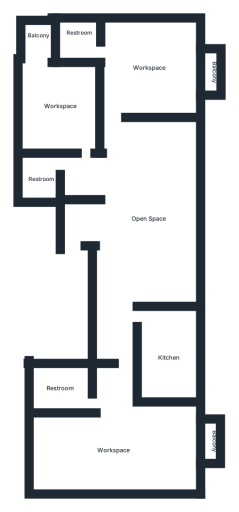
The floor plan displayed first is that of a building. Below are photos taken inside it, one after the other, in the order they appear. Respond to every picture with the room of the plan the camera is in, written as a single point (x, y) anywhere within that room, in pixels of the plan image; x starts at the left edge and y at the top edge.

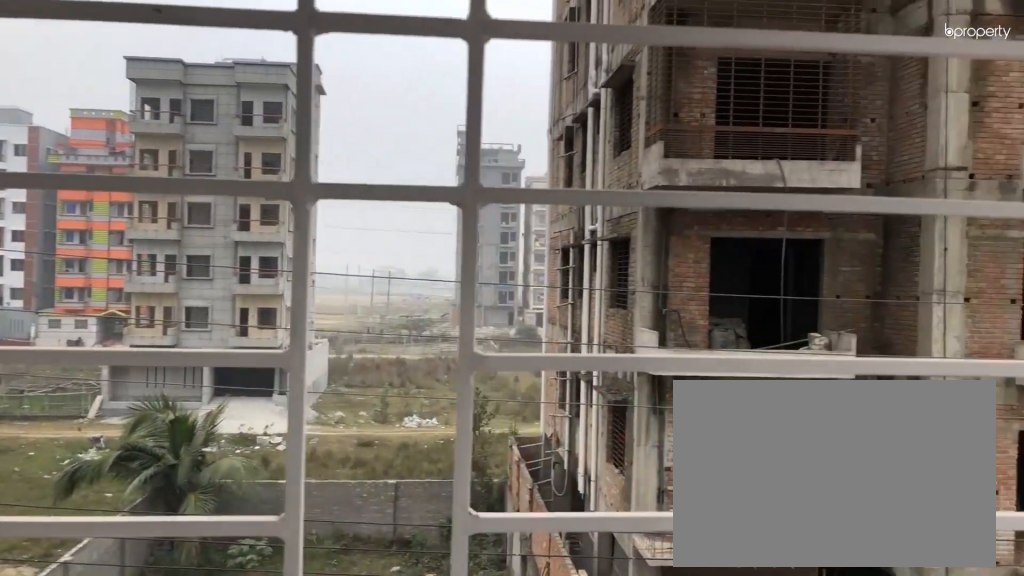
(206, 447)
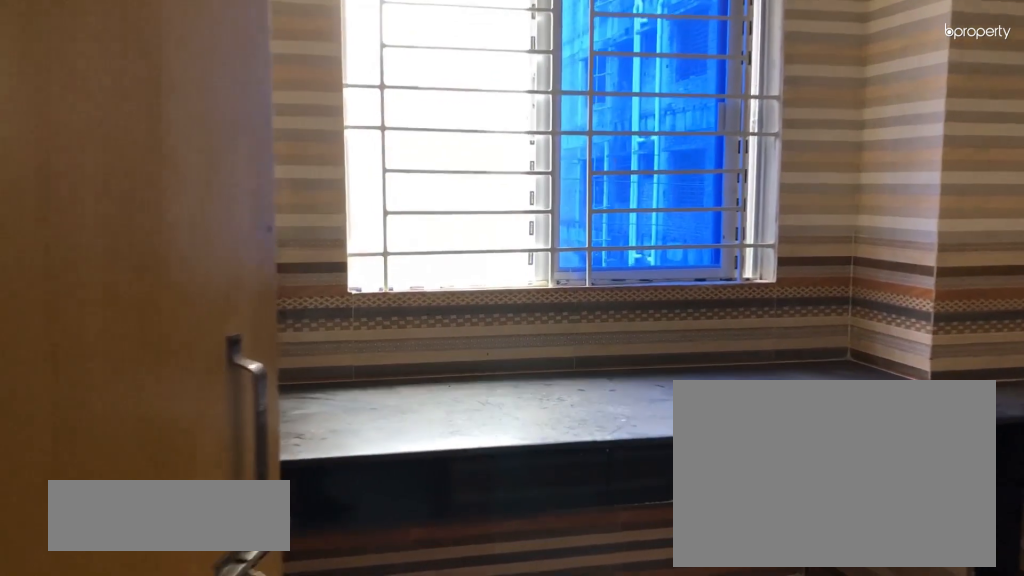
(164, 351)
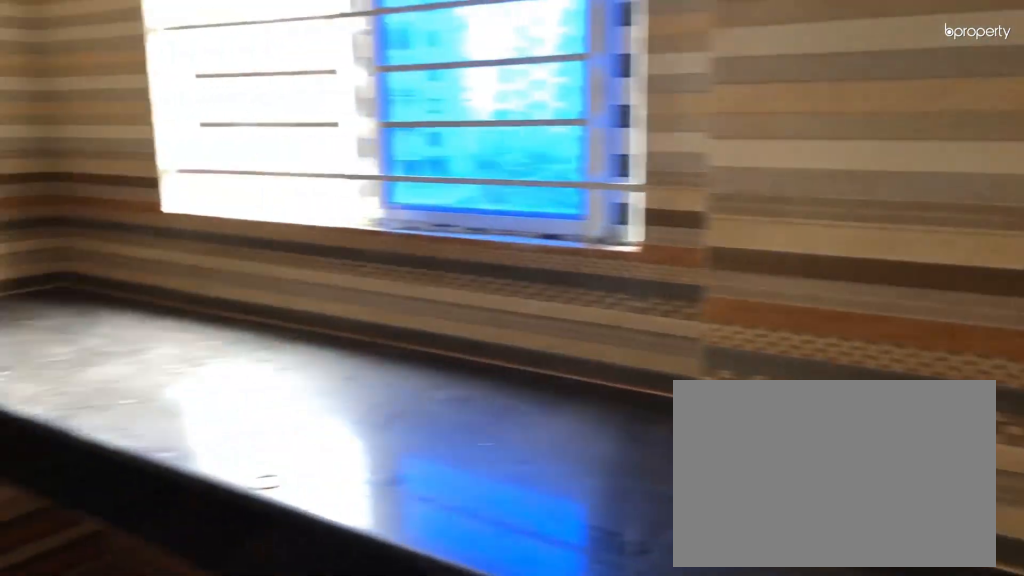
(165, 353)
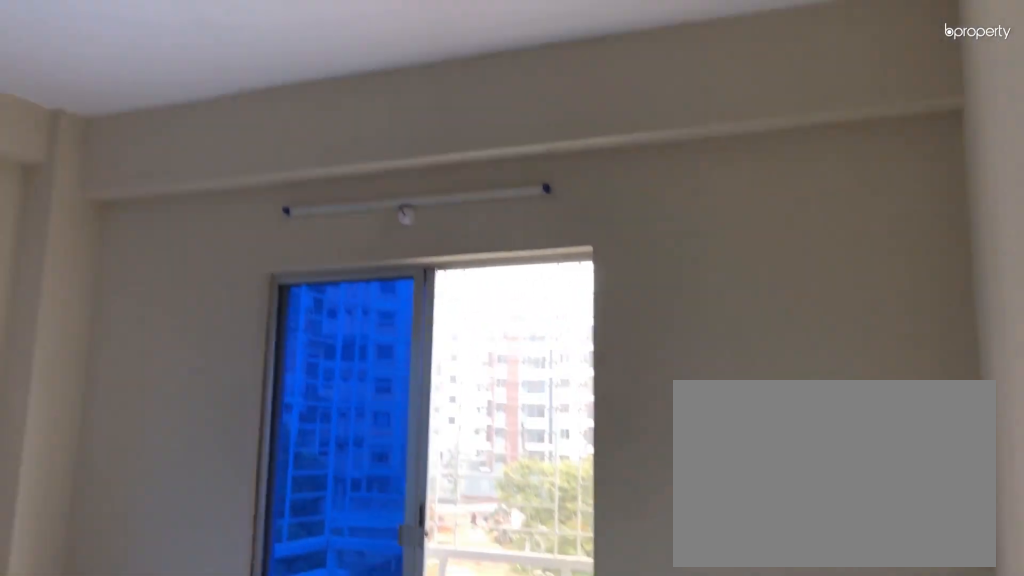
(146, 66)
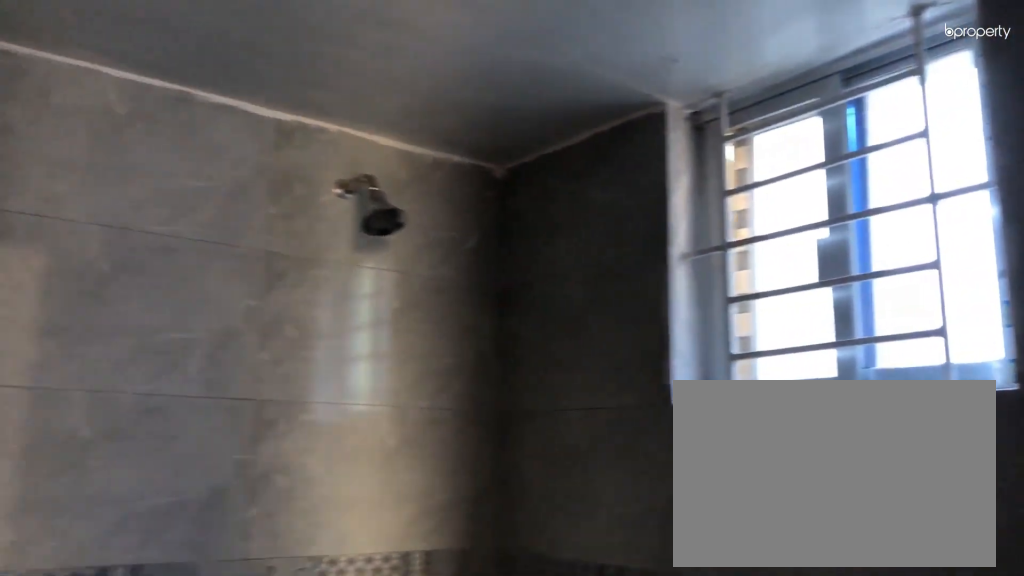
(78, 41)
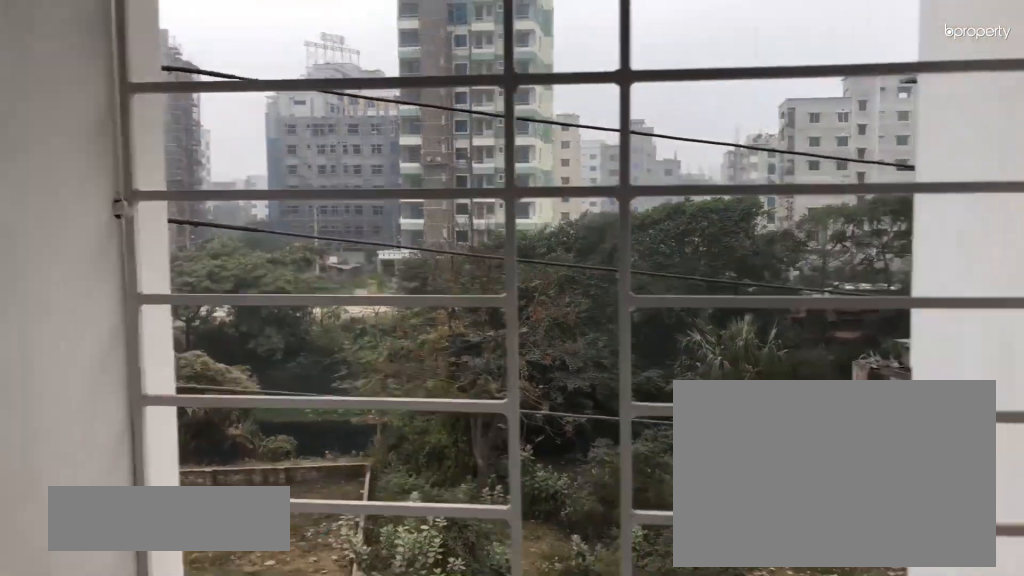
(38, 40)
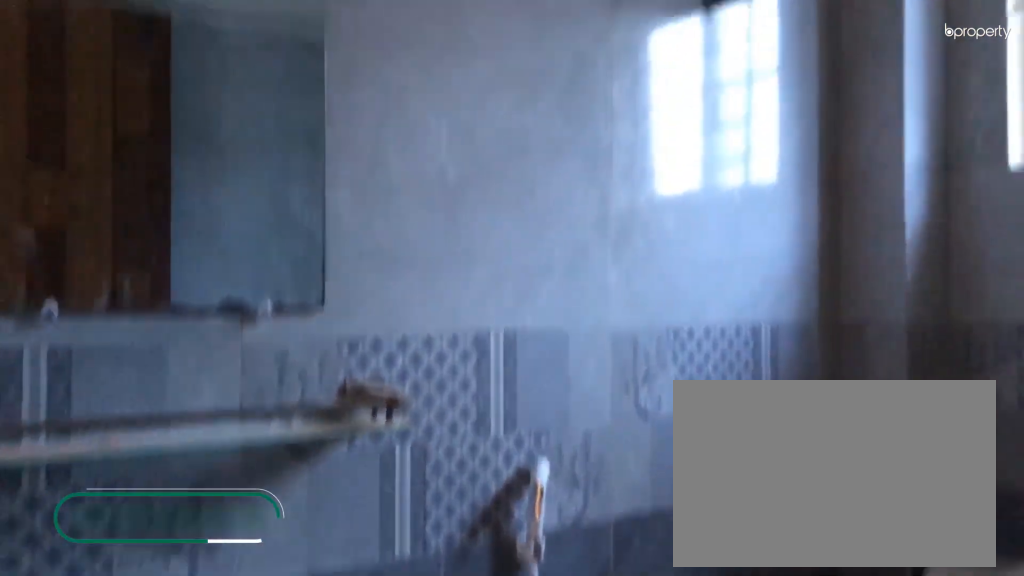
(41, 178)
